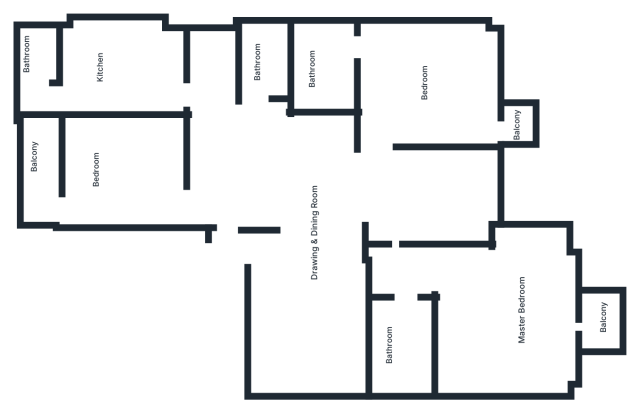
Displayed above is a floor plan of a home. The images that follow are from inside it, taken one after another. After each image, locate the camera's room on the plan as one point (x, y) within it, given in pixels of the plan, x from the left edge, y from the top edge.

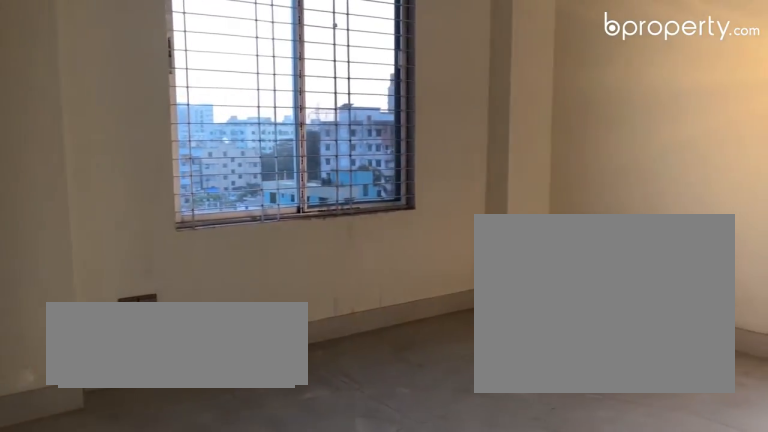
(432, 71)
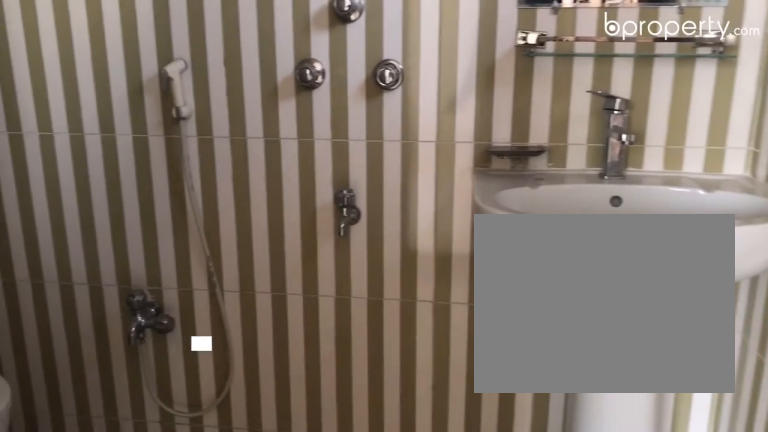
(316, 68)
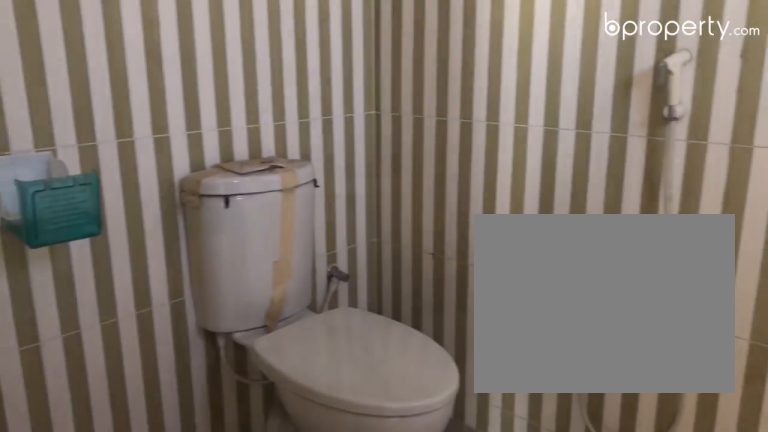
(316, 68)
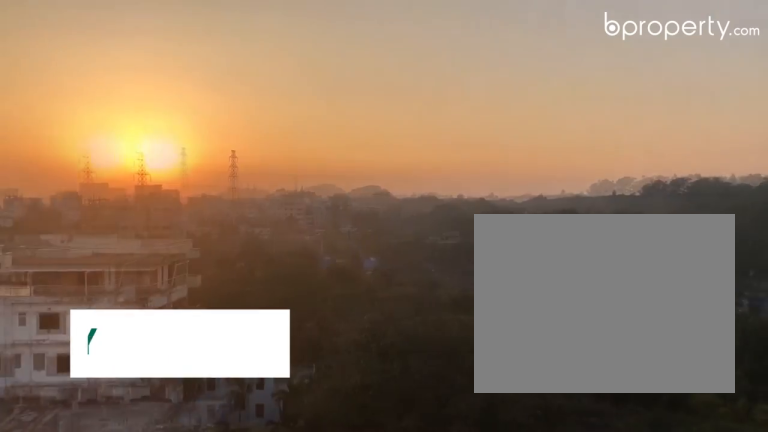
(512, 121)
